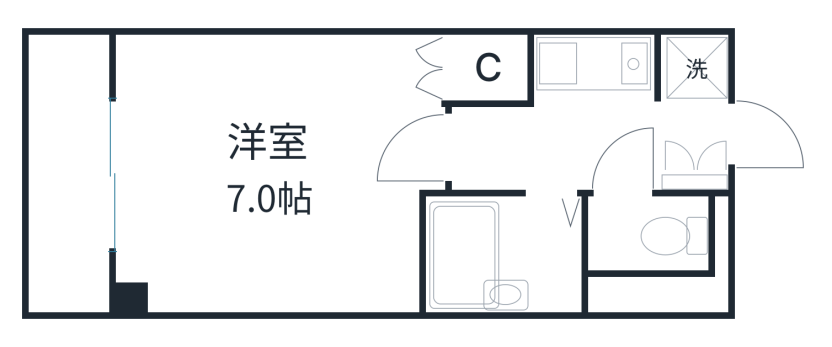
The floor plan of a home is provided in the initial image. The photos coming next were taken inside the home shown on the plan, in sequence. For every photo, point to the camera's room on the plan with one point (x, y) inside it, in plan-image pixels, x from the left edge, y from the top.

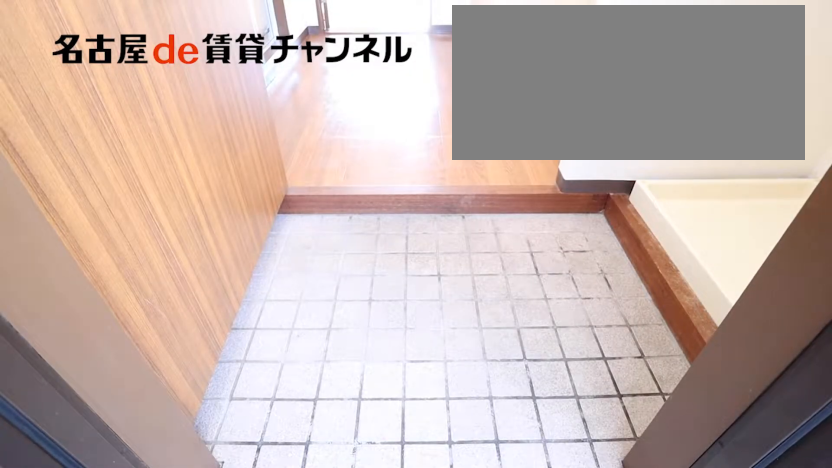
(695, 111)
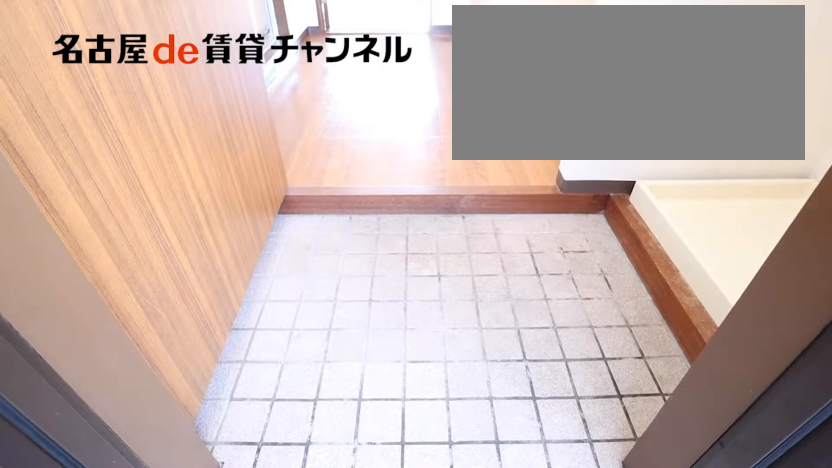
(695, 111)
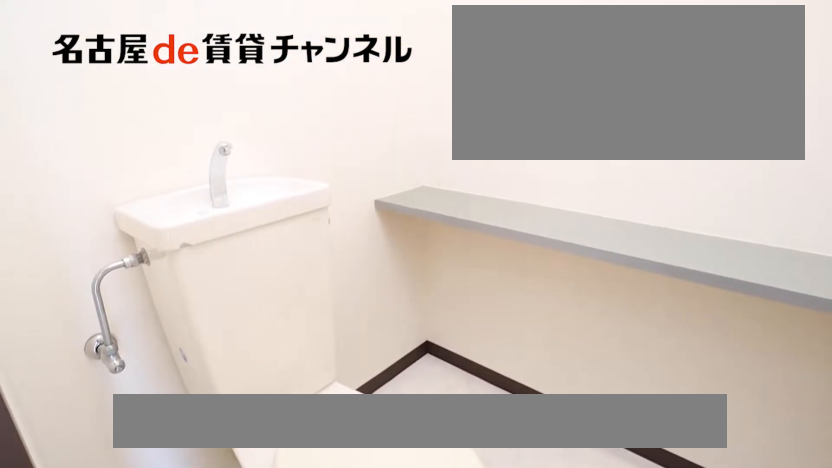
(647, 236)
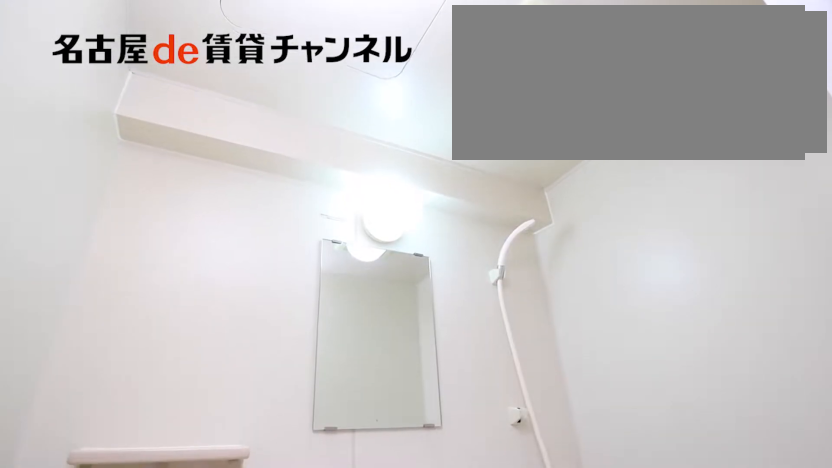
(513, 255)
